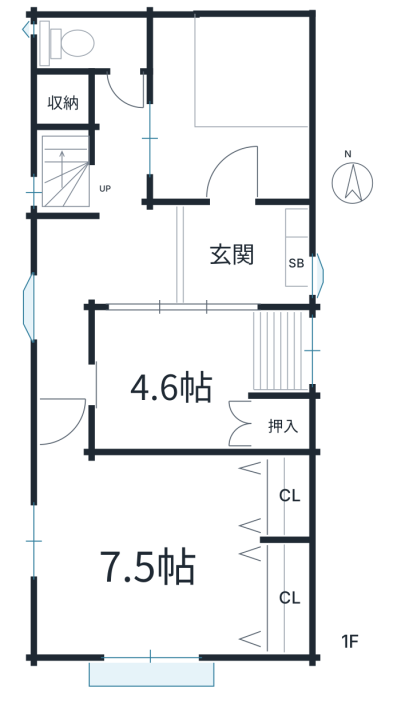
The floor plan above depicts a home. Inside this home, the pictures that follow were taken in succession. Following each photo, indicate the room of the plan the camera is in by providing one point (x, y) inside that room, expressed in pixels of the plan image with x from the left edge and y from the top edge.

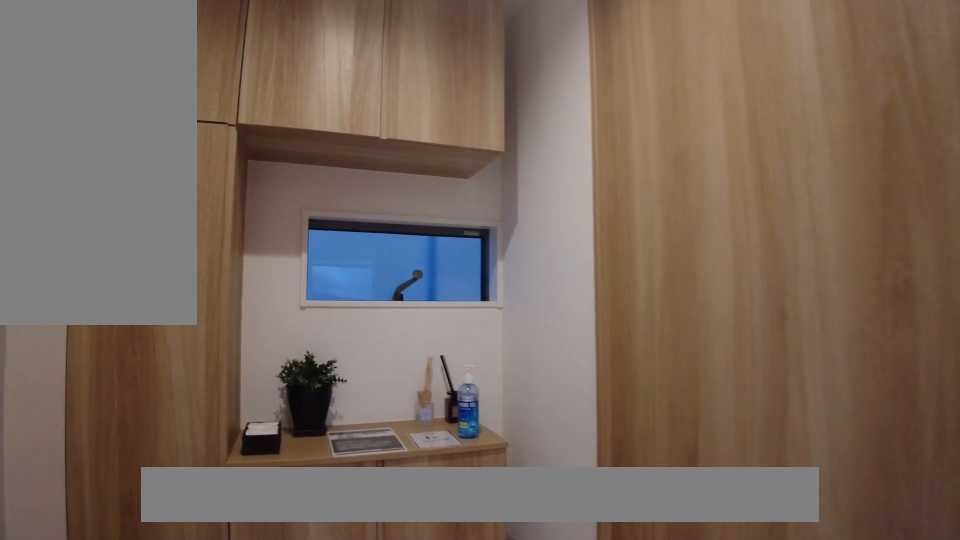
(222, 256)
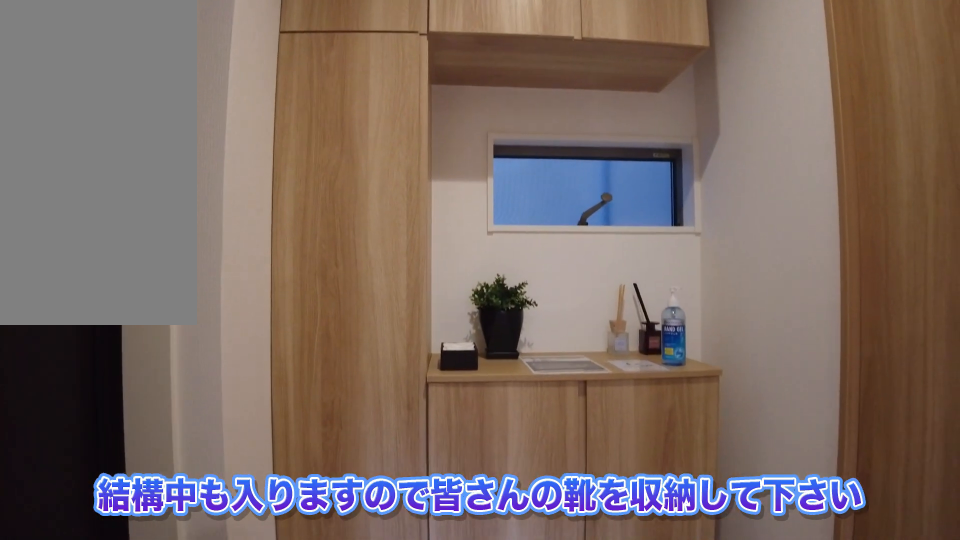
(222, 255)
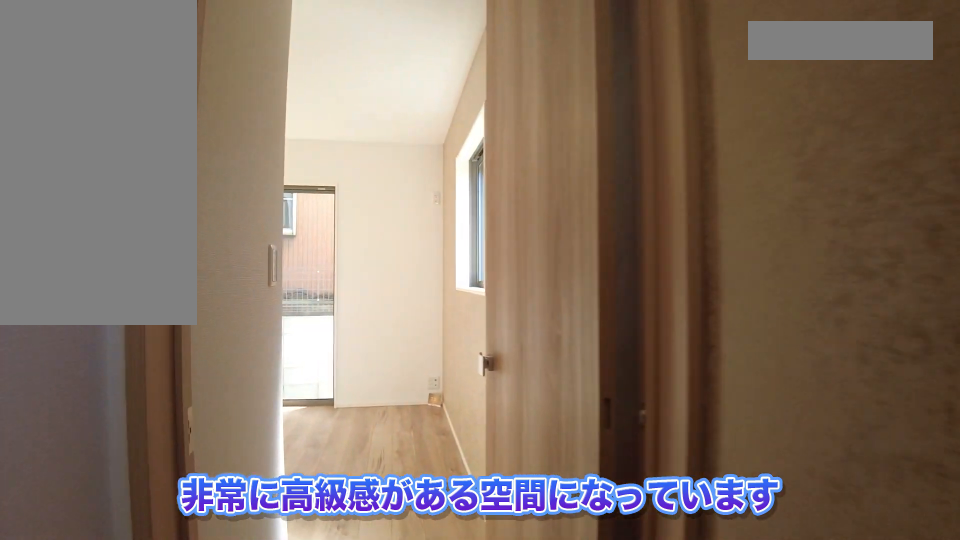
(89, 260)
